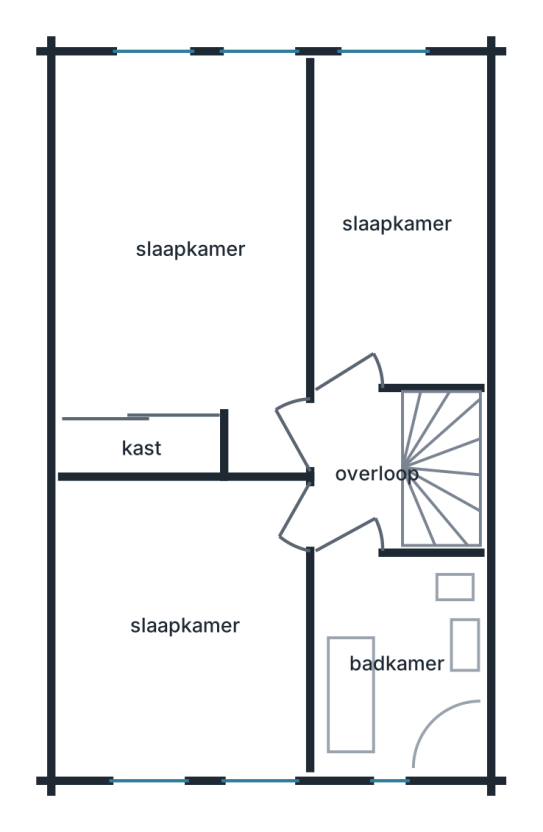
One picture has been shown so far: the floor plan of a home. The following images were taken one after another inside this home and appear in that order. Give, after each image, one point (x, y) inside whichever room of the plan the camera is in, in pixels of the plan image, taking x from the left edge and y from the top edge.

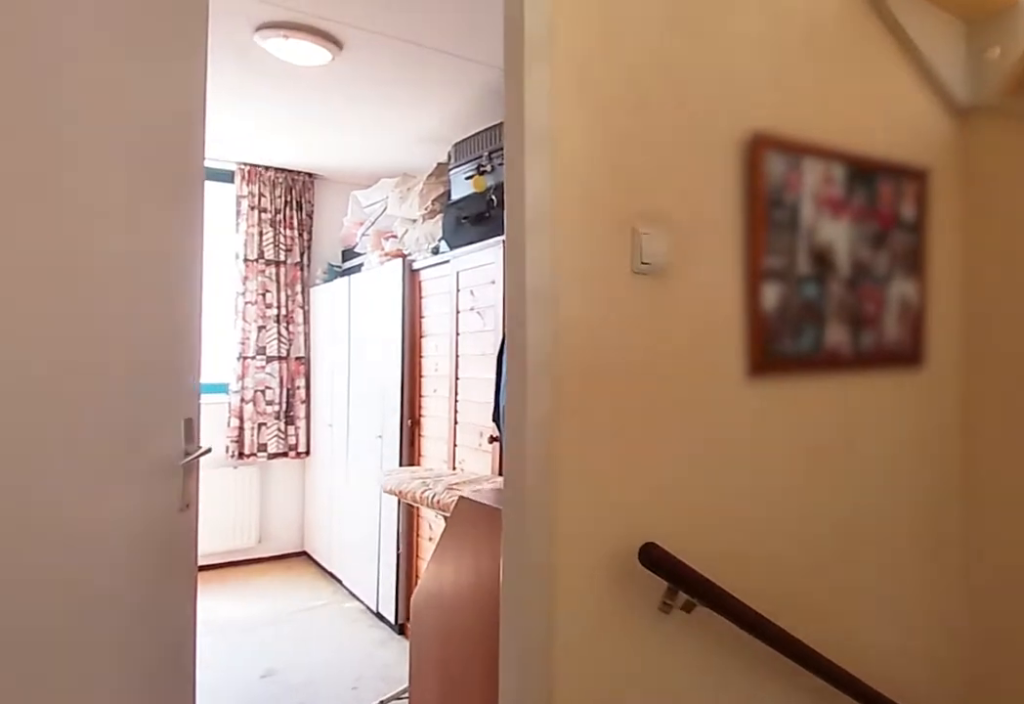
(361, 471)
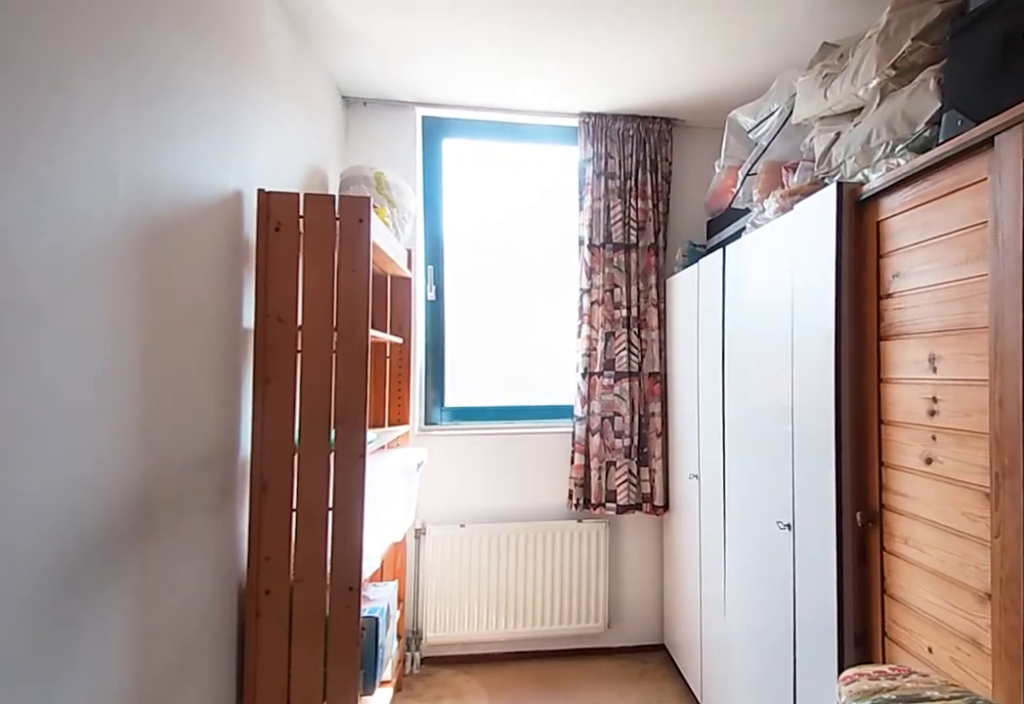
(396, 222)
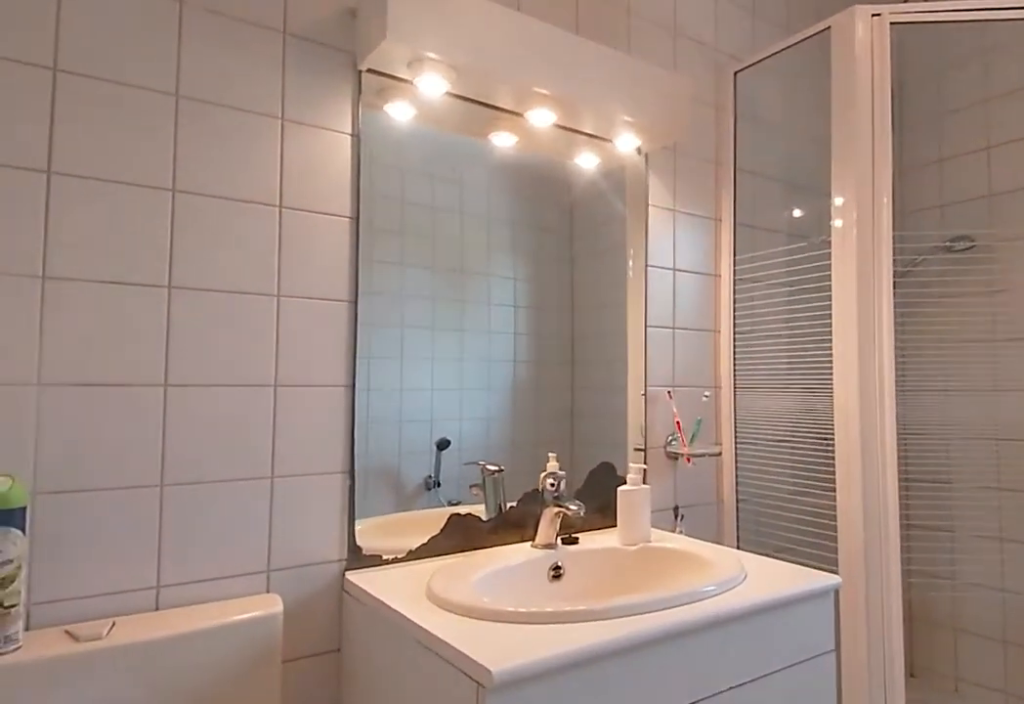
(397, 666)
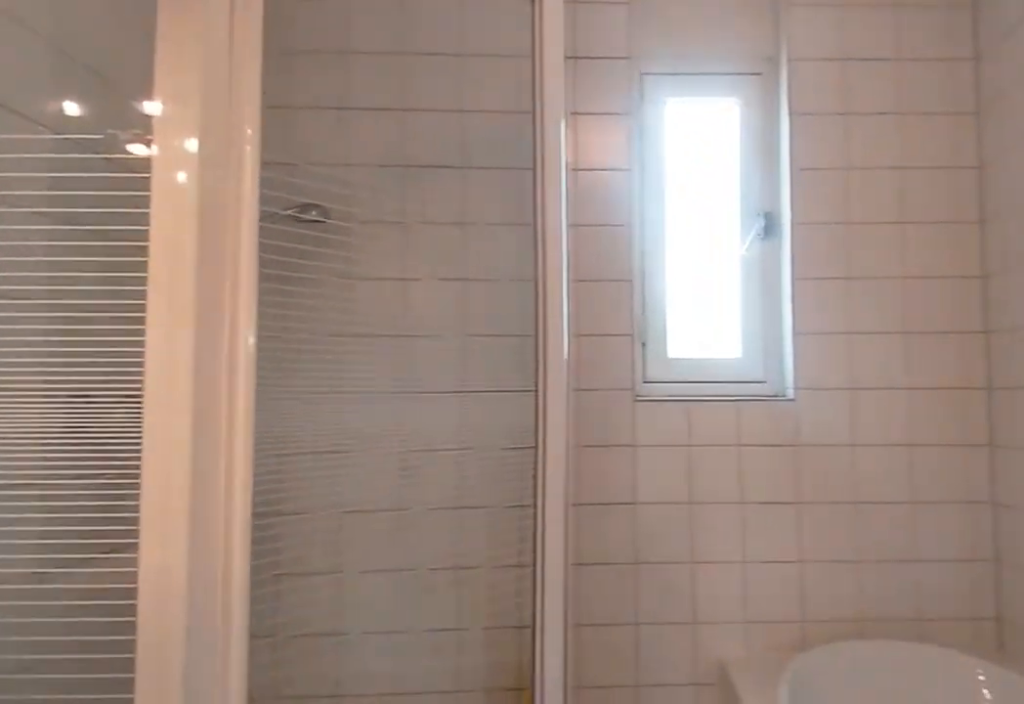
(397, 666)
